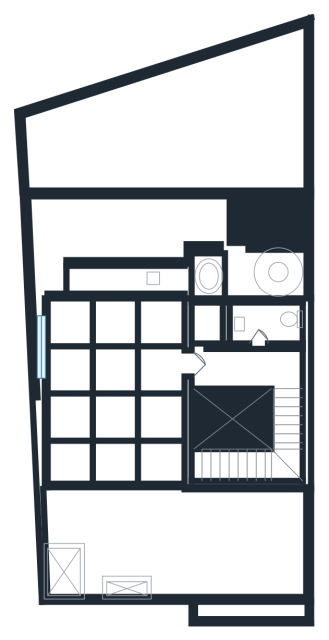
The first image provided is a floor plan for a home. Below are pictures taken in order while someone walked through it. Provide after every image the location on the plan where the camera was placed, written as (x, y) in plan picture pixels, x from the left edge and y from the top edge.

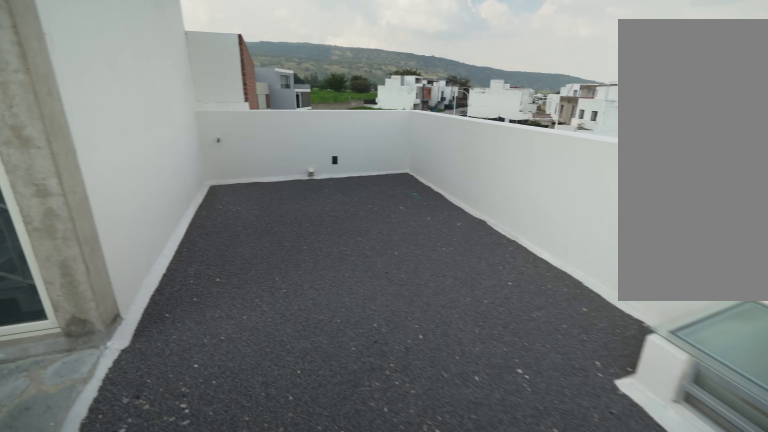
(59, 505)
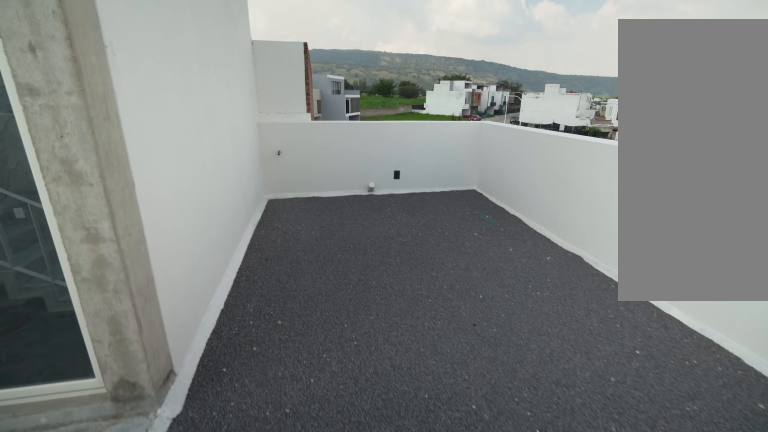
(83, 507)
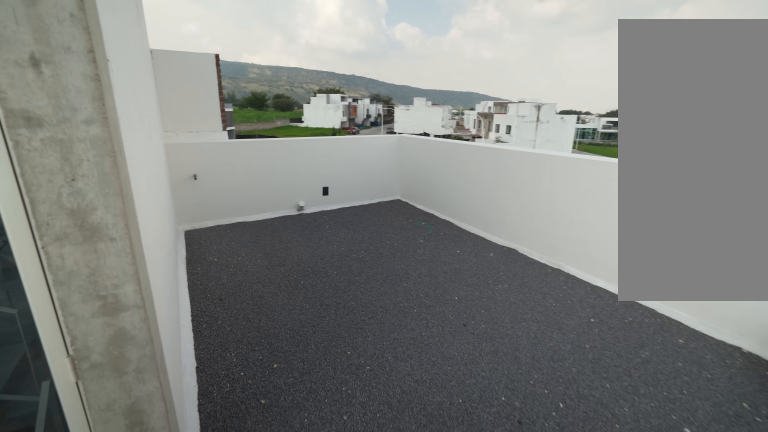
(154, 496)
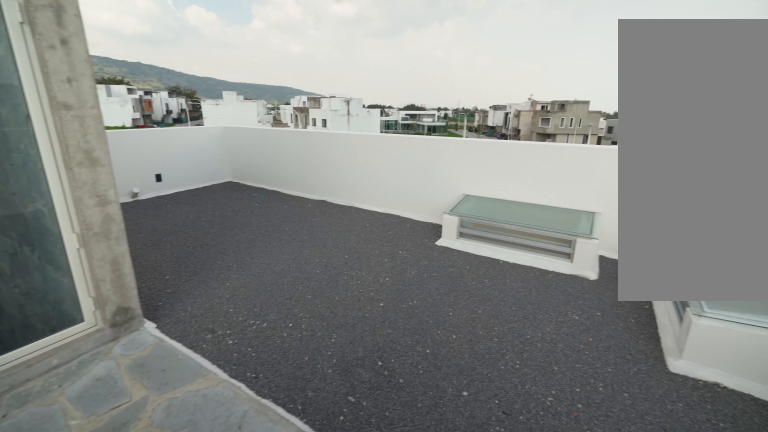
(121, 487)
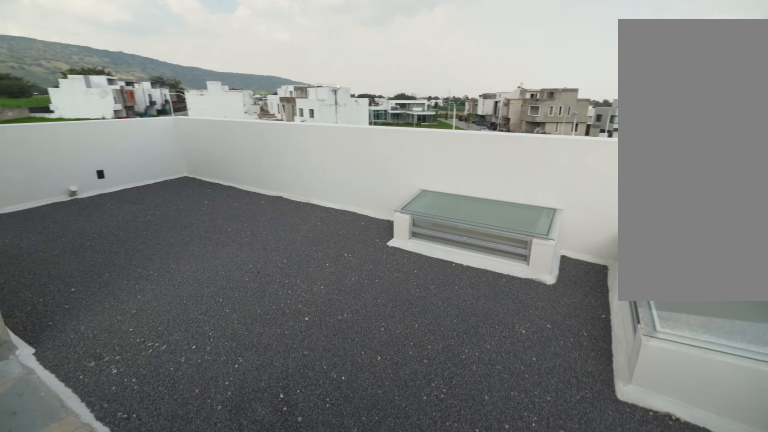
(64, 474)
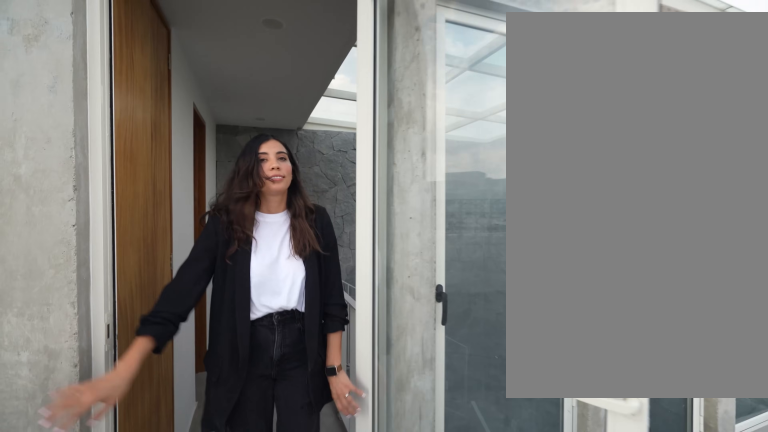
(154, 367)
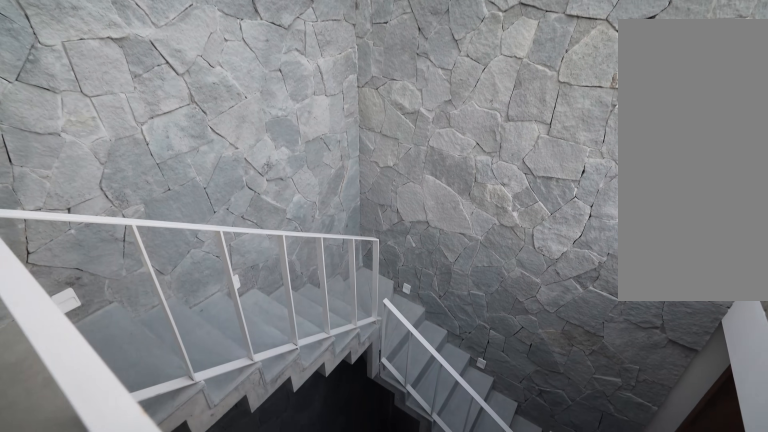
(226, 367)
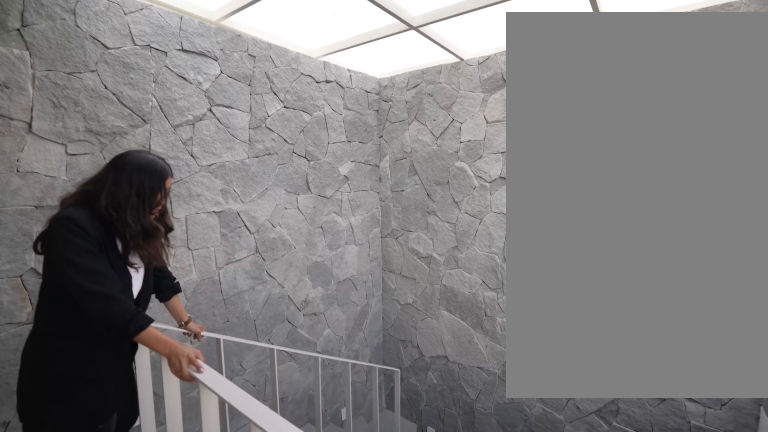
(233, 369)
